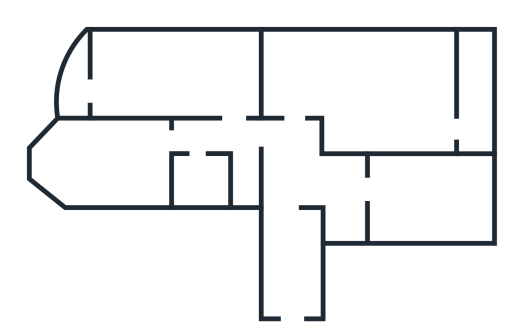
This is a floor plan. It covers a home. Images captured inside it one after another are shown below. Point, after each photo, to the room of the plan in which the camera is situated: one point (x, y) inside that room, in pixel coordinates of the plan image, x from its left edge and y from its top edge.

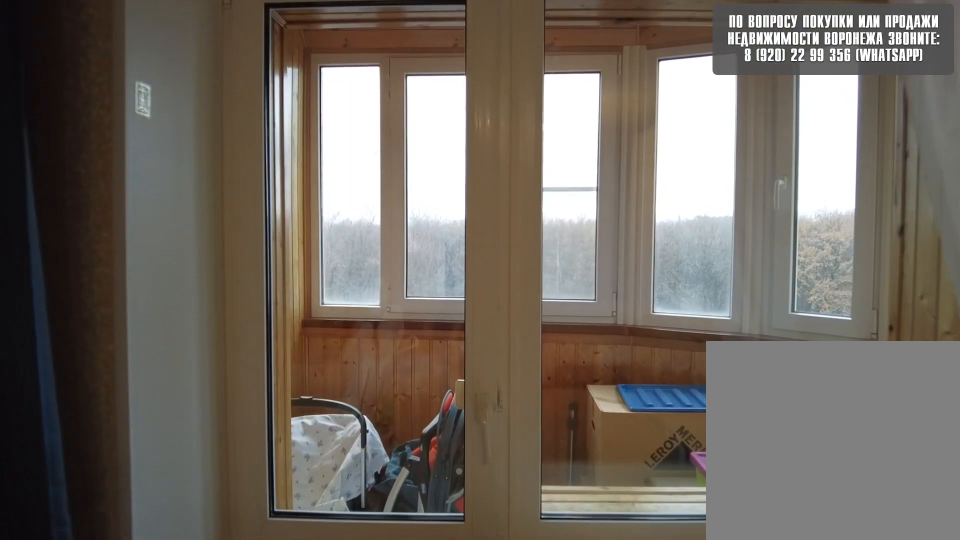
(124, 83)
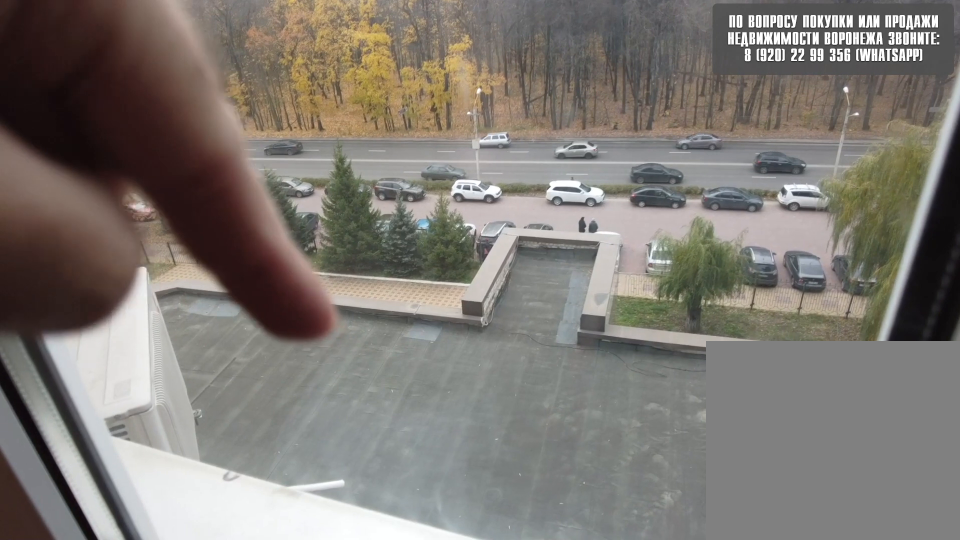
(79, 85)
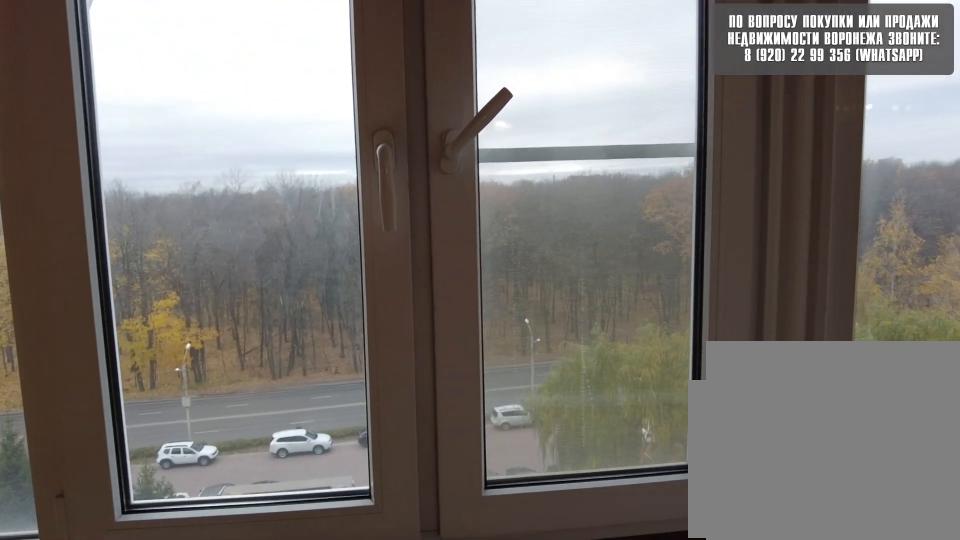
(79, 85)
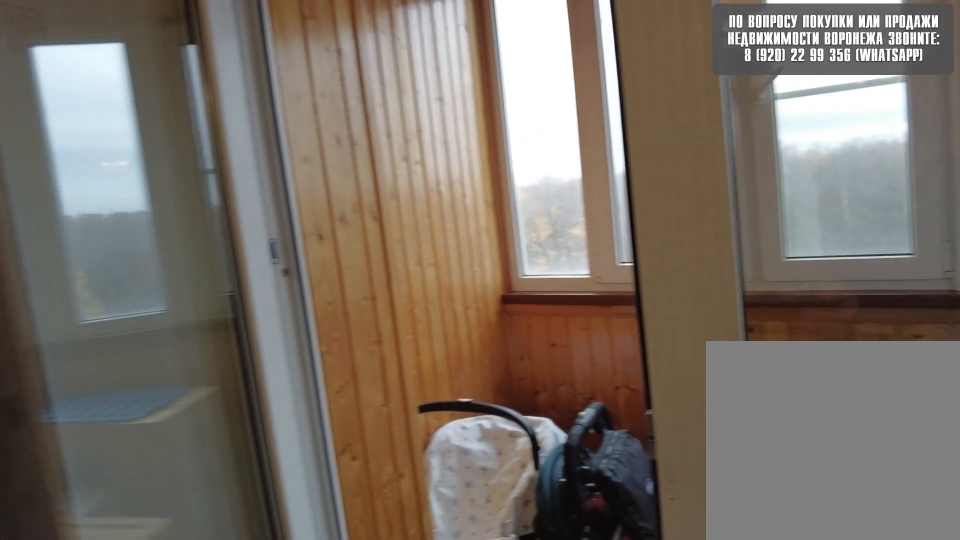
(118, 89)
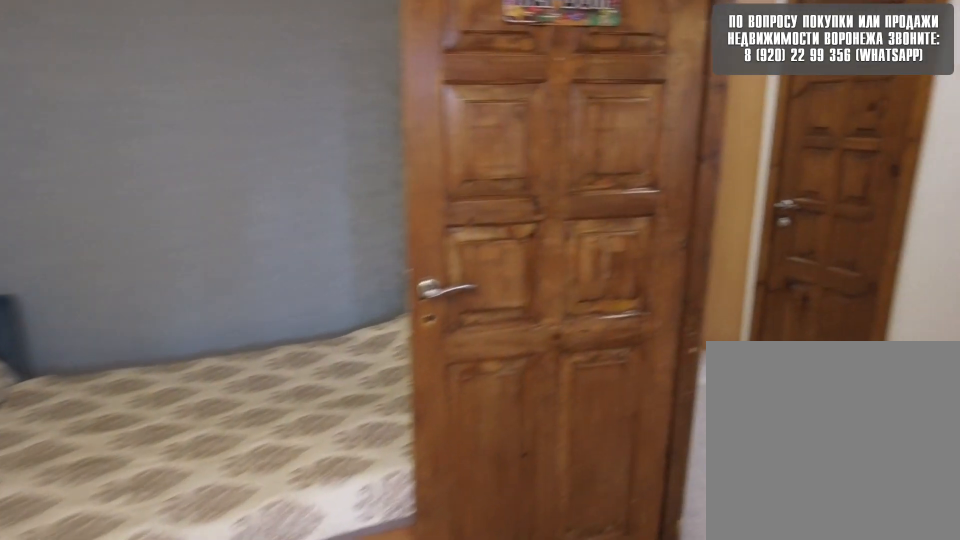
(194, 99)
